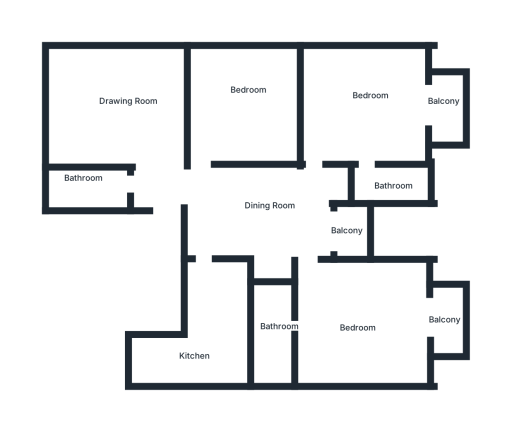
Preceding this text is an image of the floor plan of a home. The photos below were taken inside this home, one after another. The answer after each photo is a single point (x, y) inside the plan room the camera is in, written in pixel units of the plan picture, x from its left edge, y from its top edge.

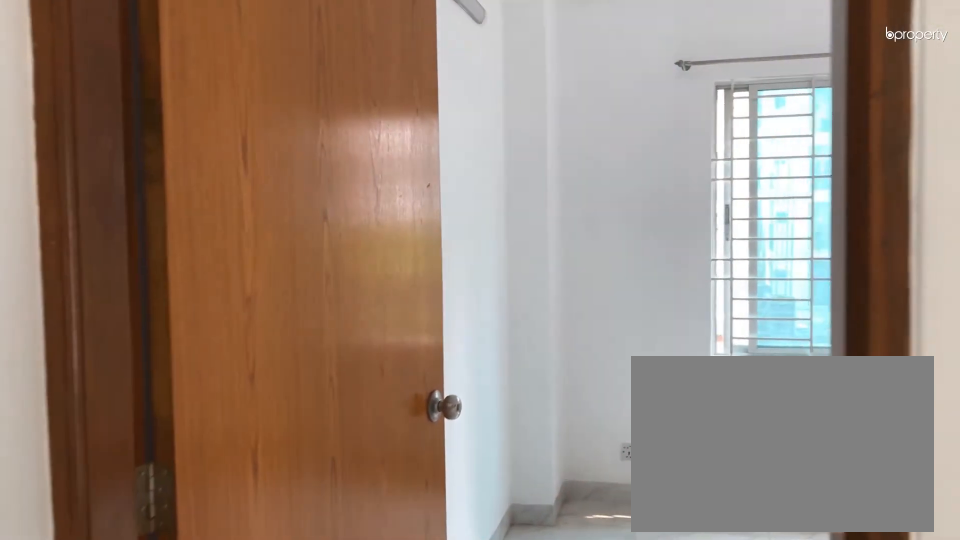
(201, 164)
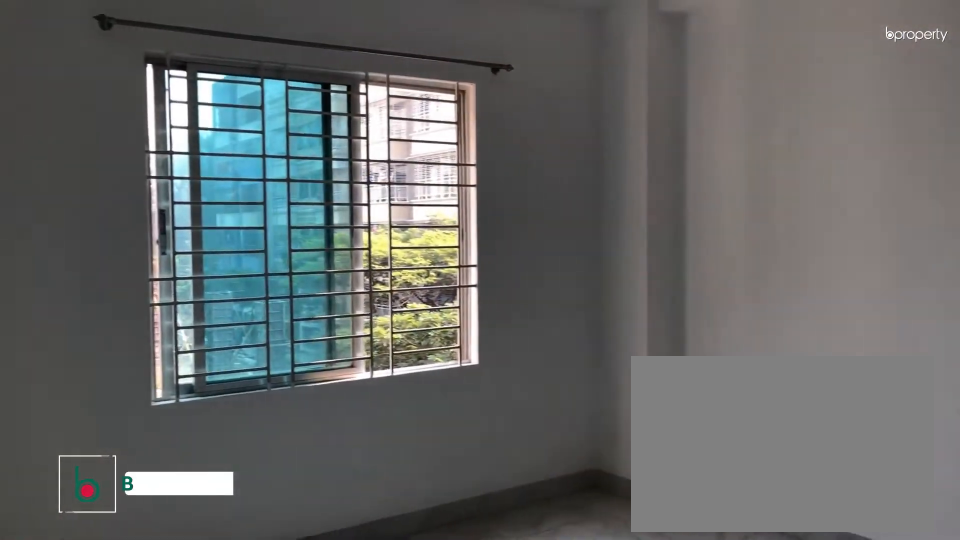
(243, 105)
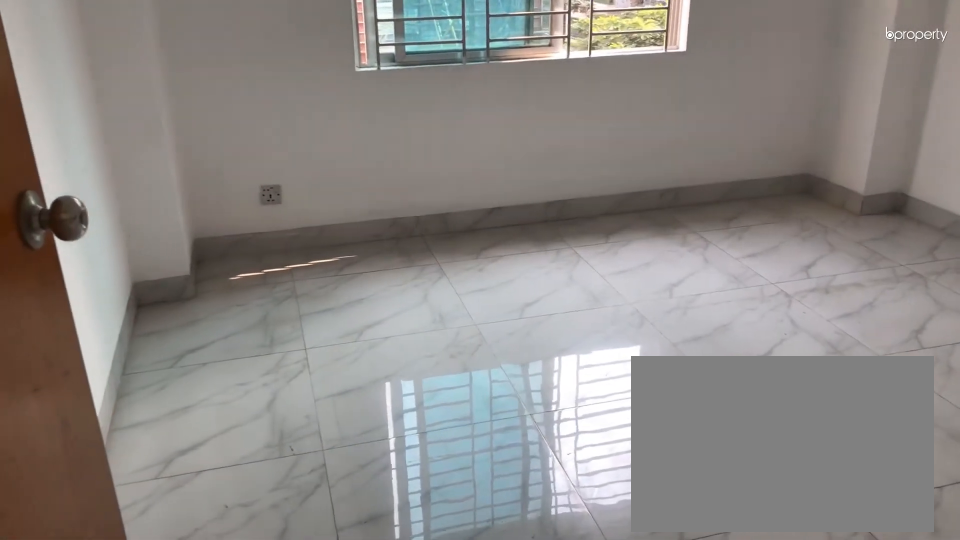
(243, 105)
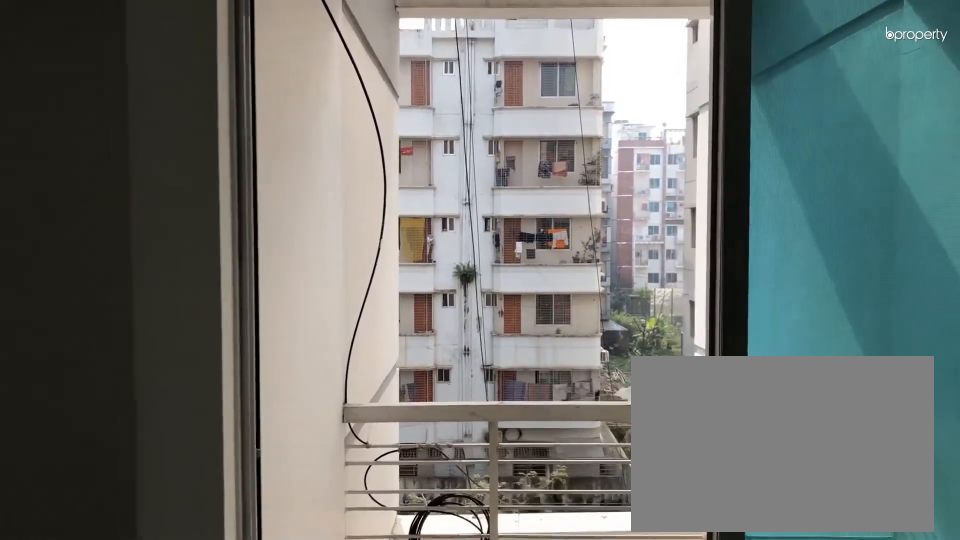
(299, 235)
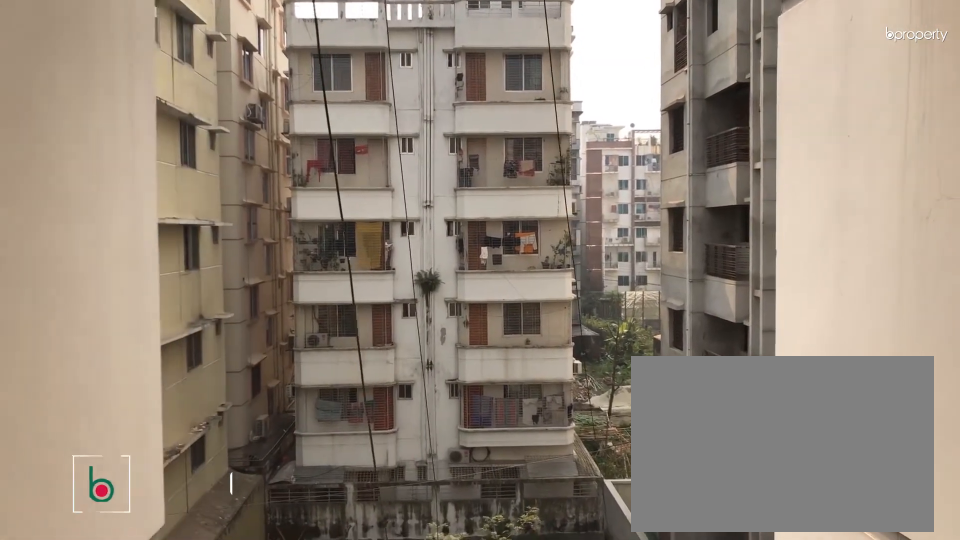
(351, 230)
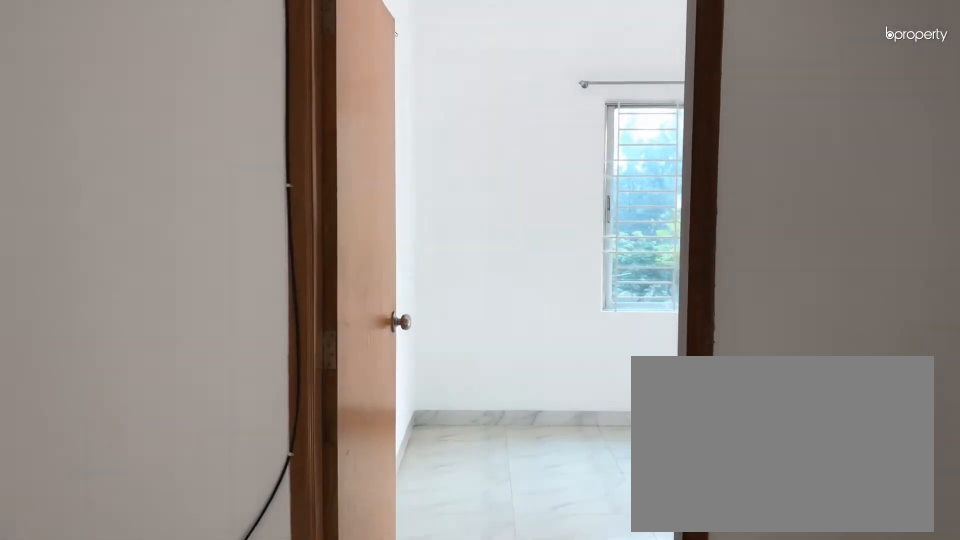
(313, 185)
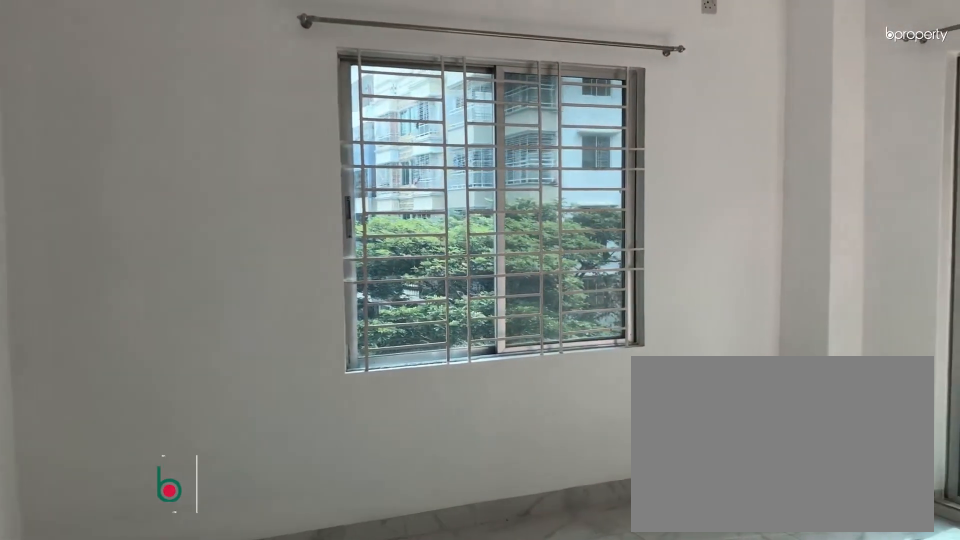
(370, 115)
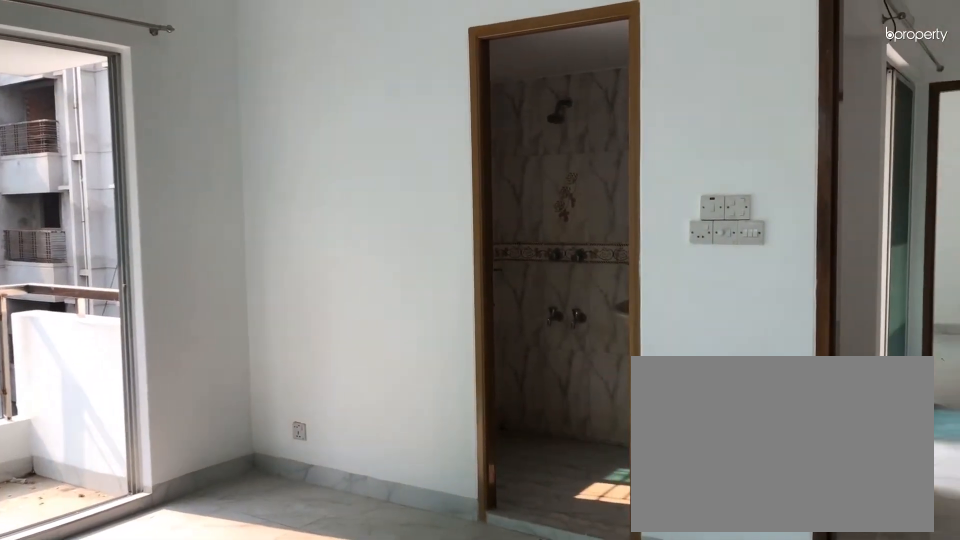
(369, 123)
